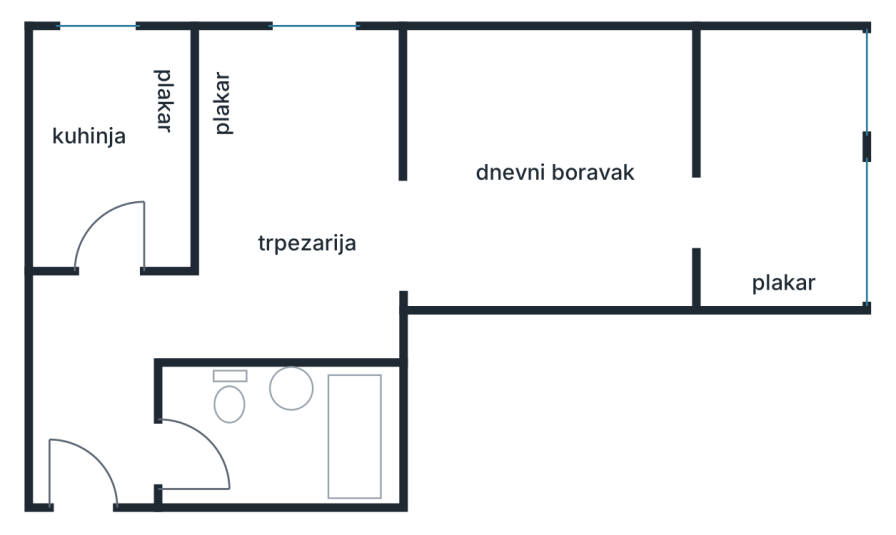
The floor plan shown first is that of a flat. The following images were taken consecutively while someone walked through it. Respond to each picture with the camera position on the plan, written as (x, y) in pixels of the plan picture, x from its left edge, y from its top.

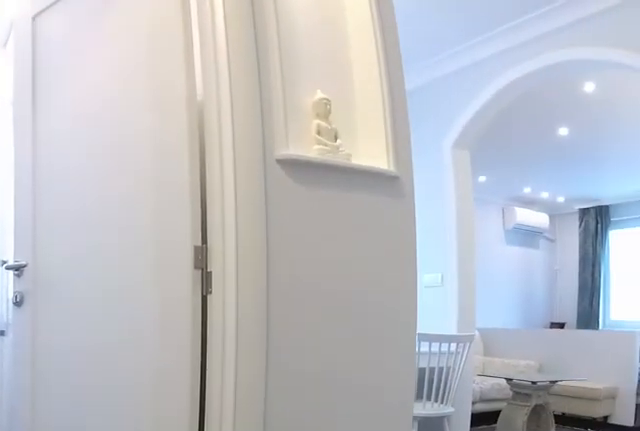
(88, 373)
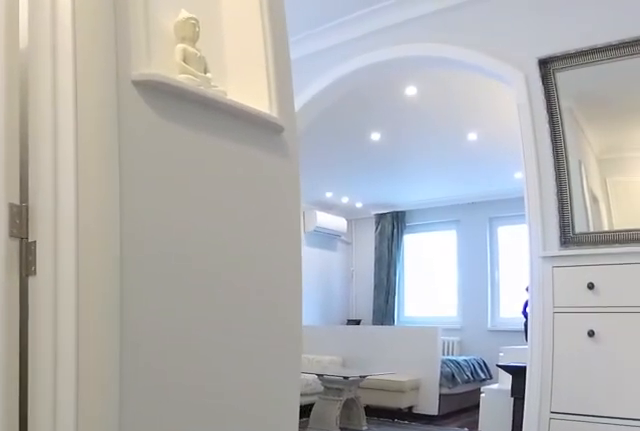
(75, 323)
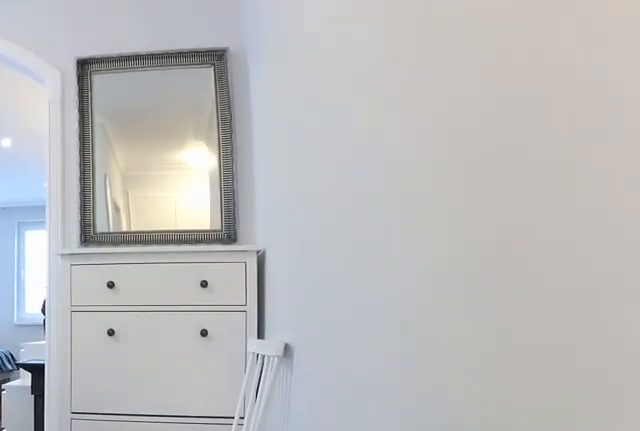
(161, 315)
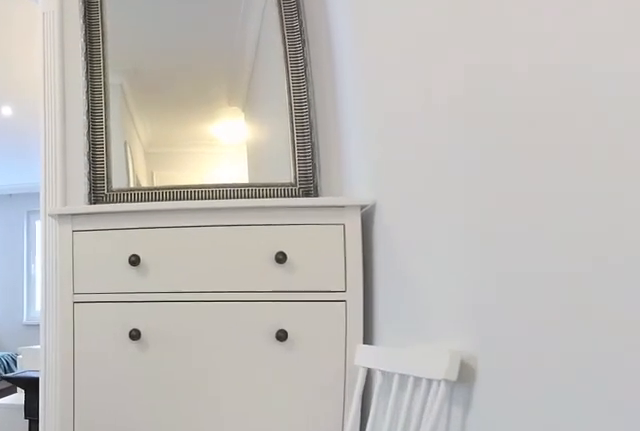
(238, 316)
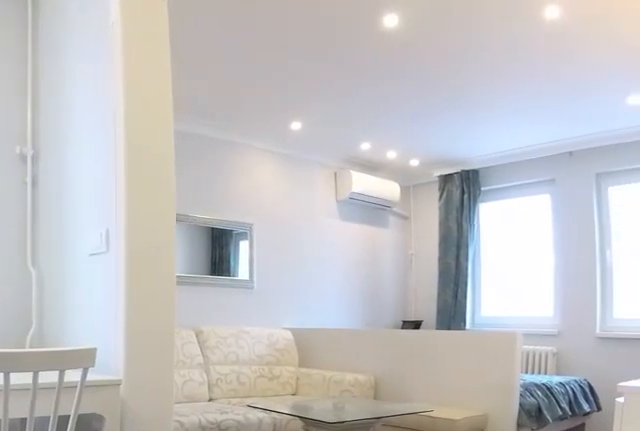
(299, 287)
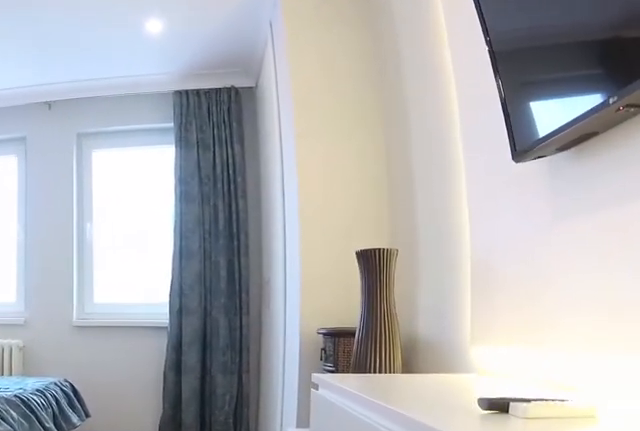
(485, 272)
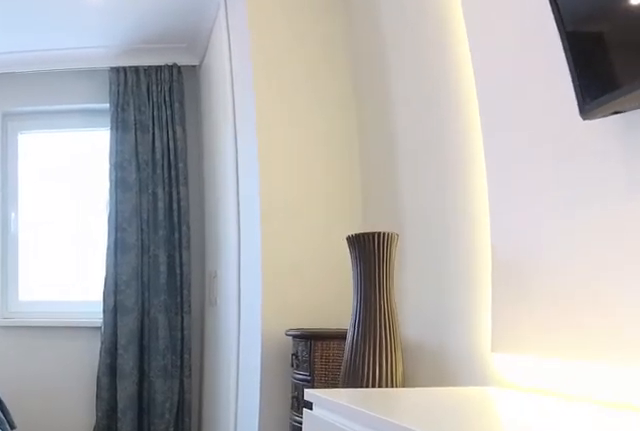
(533, 261)
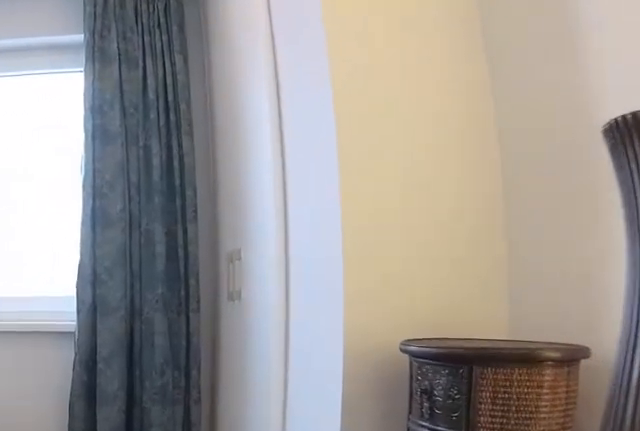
(628, 240)
